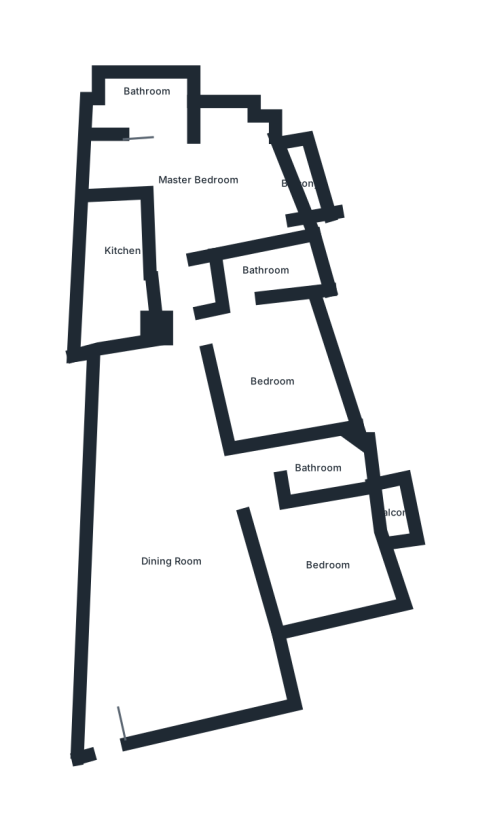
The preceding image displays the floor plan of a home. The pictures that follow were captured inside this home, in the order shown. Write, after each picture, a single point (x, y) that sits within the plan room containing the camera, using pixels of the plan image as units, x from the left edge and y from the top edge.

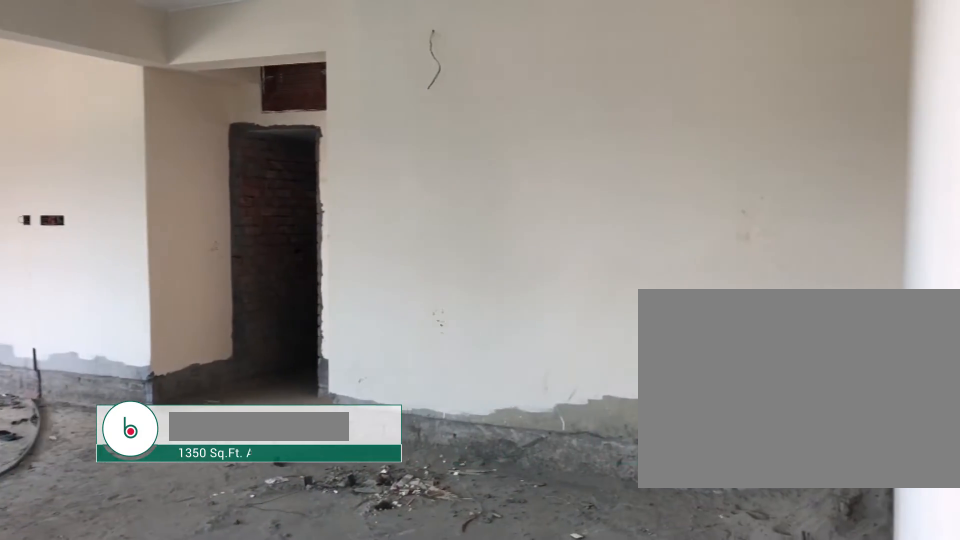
(142, 557)
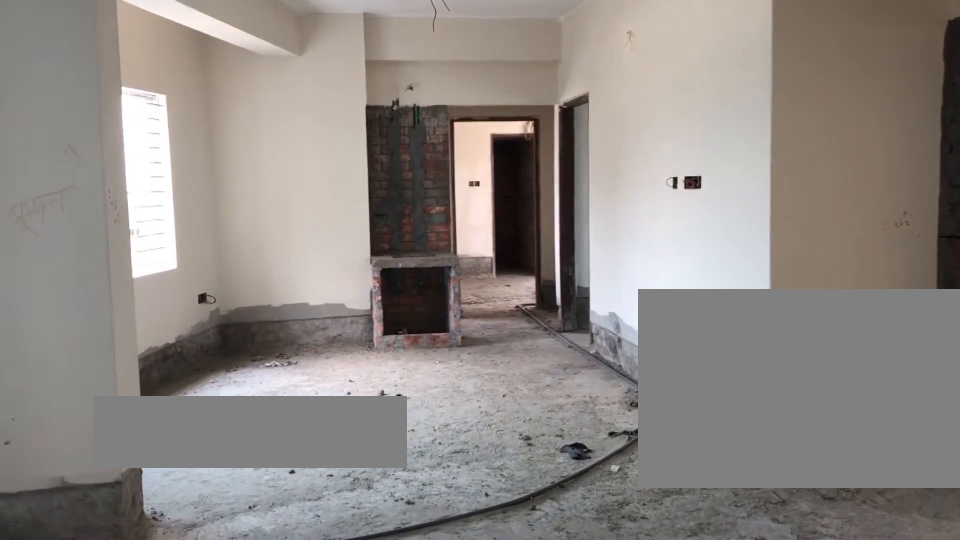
(142, 557)
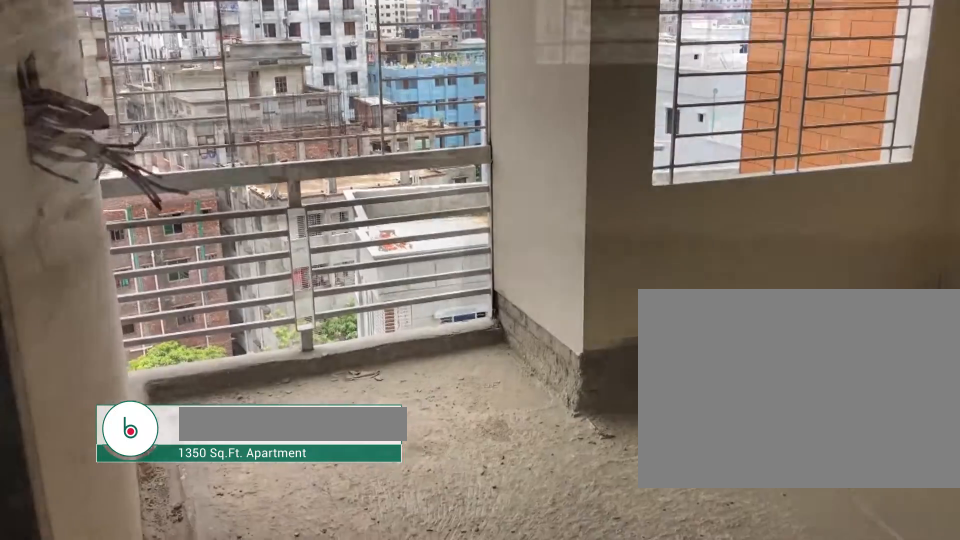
(333, 575)
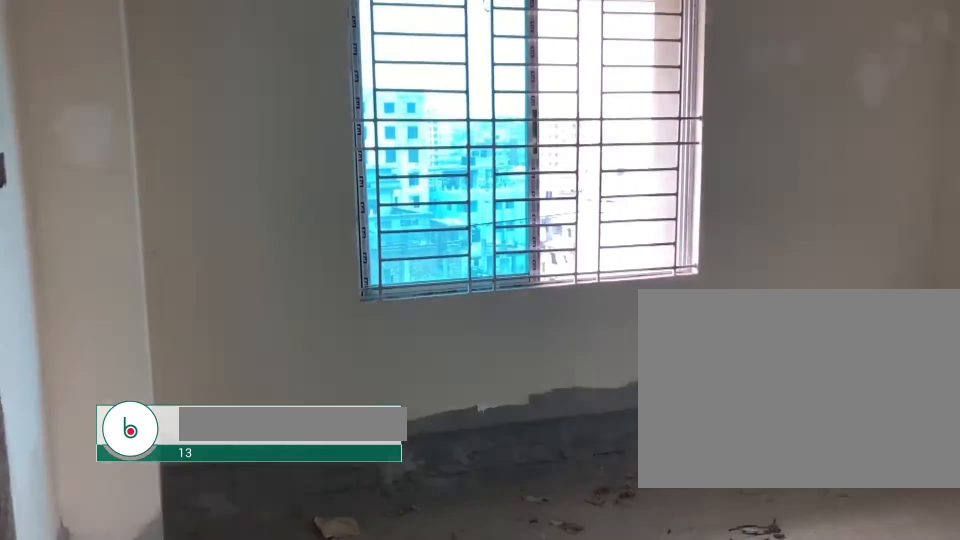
(268, 375)
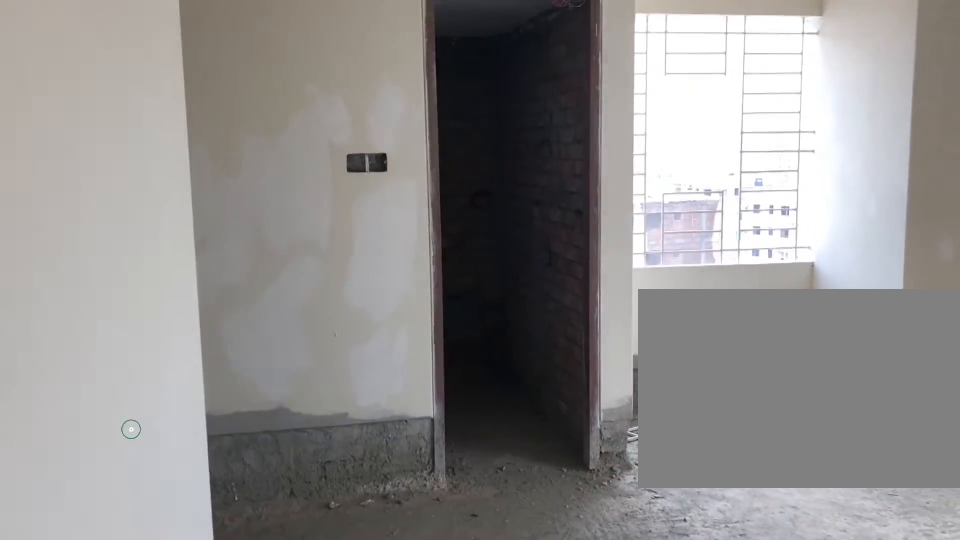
(209, 195)
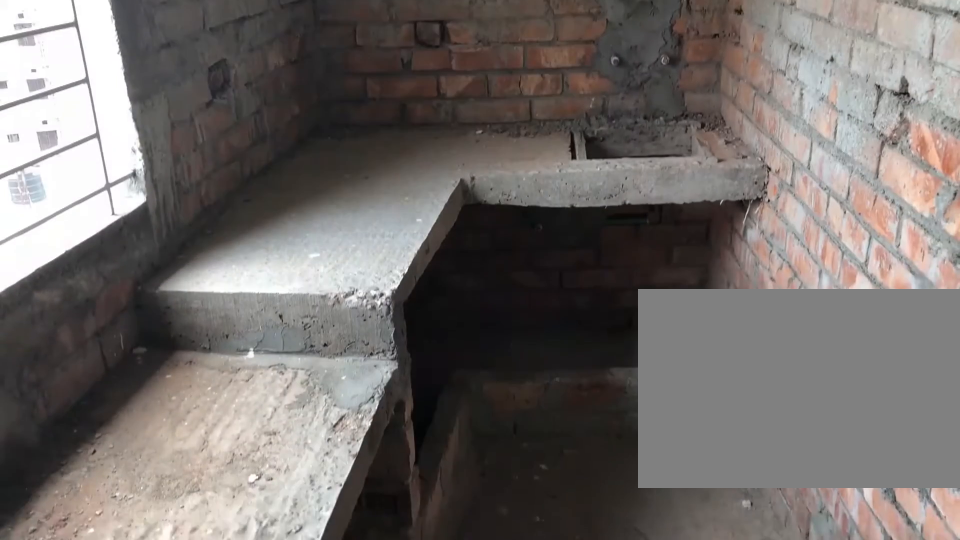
(124, 286)
